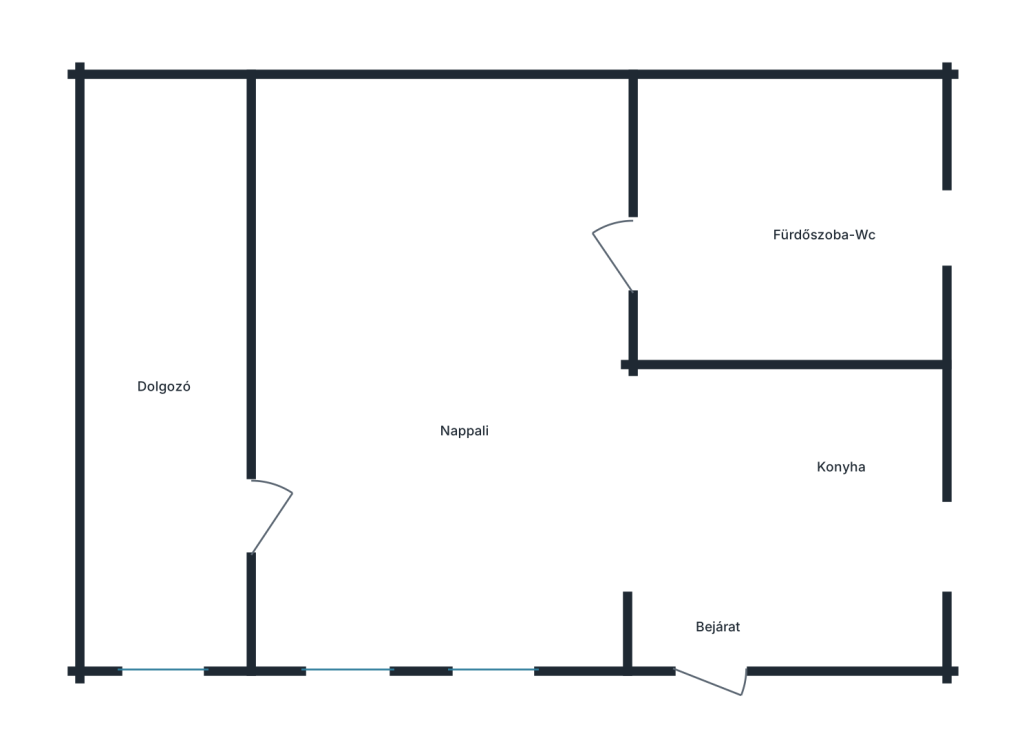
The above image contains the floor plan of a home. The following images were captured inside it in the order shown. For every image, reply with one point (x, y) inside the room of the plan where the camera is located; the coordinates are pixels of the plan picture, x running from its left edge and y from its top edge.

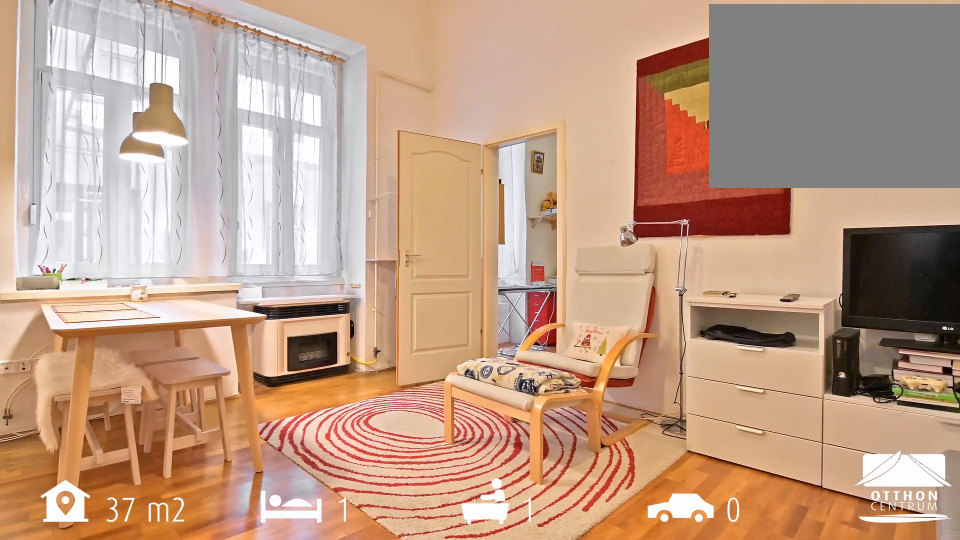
(440, 384)
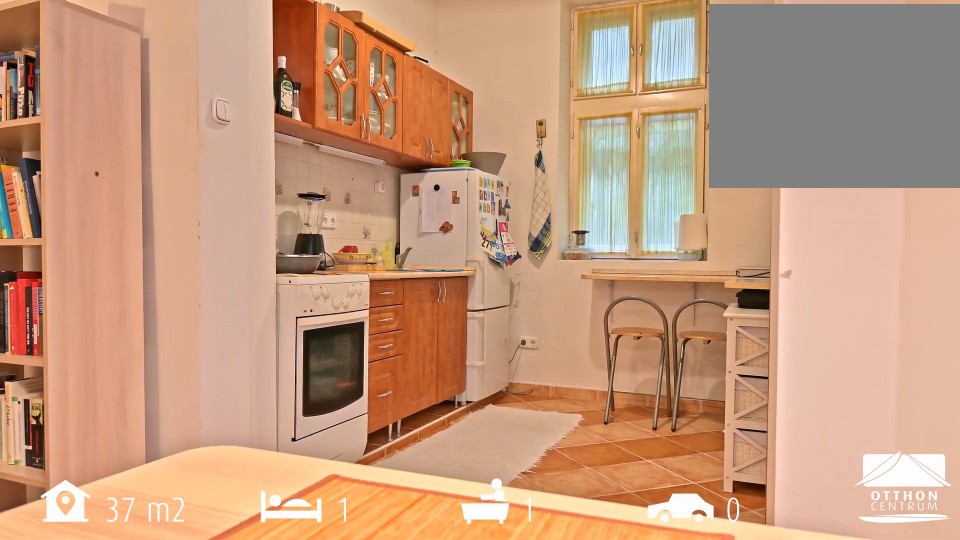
(440, 383)
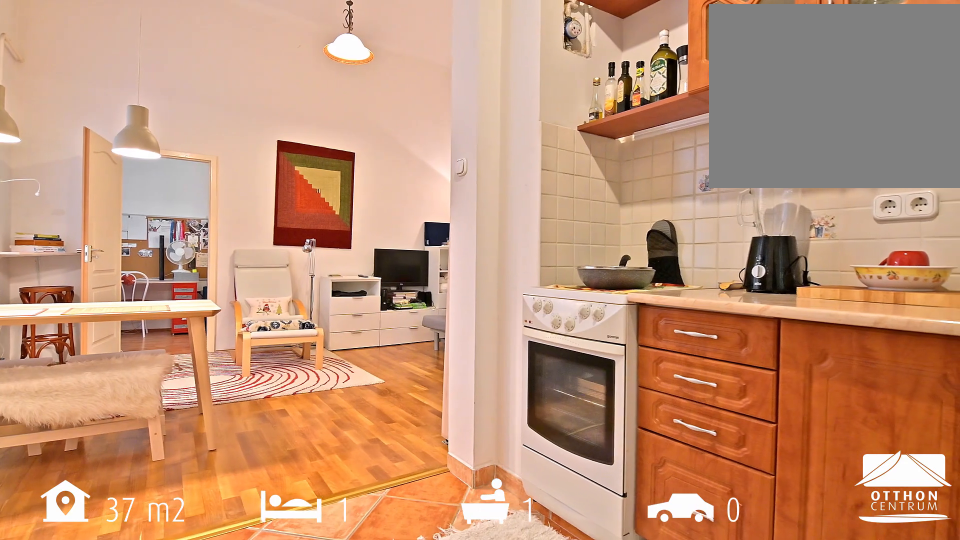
(786, 511)
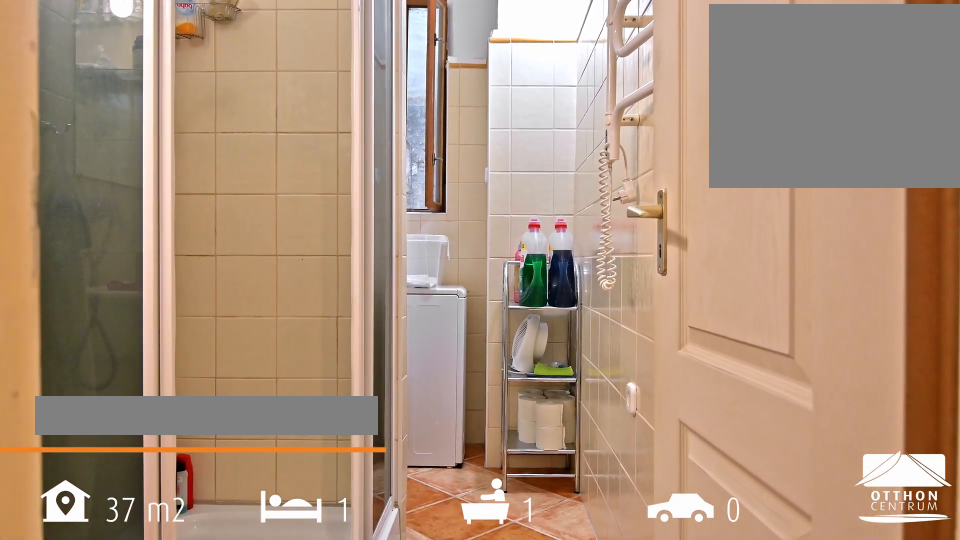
(792, 226)
